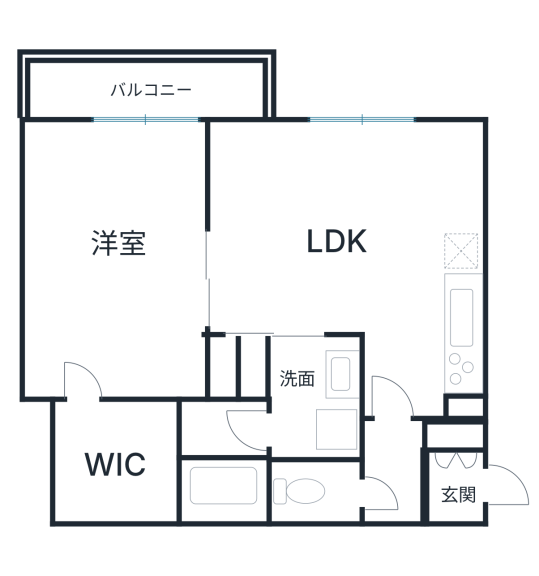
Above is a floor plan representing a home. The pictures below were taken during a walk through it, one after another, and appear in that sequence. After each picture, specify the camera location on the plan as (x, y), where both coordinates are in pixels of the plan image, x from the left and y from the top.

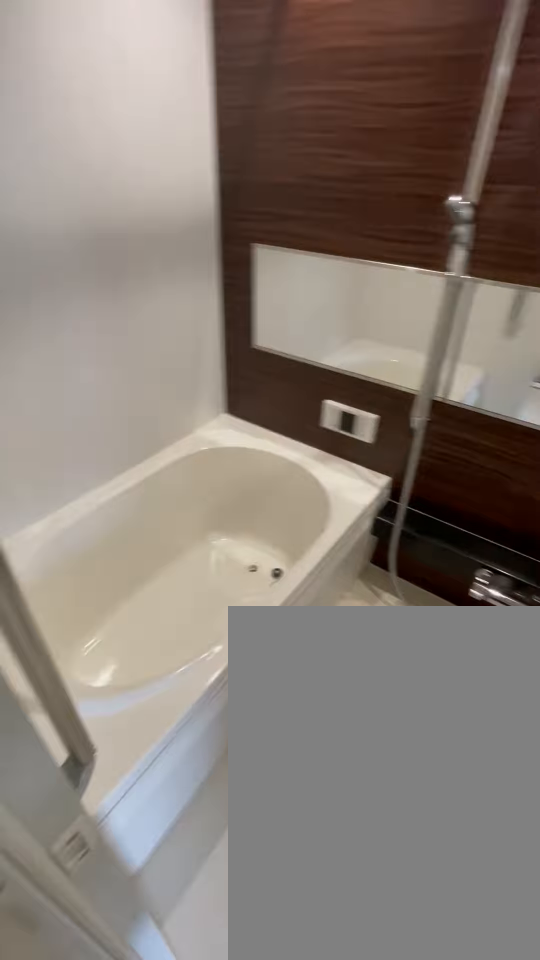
(251, 432)
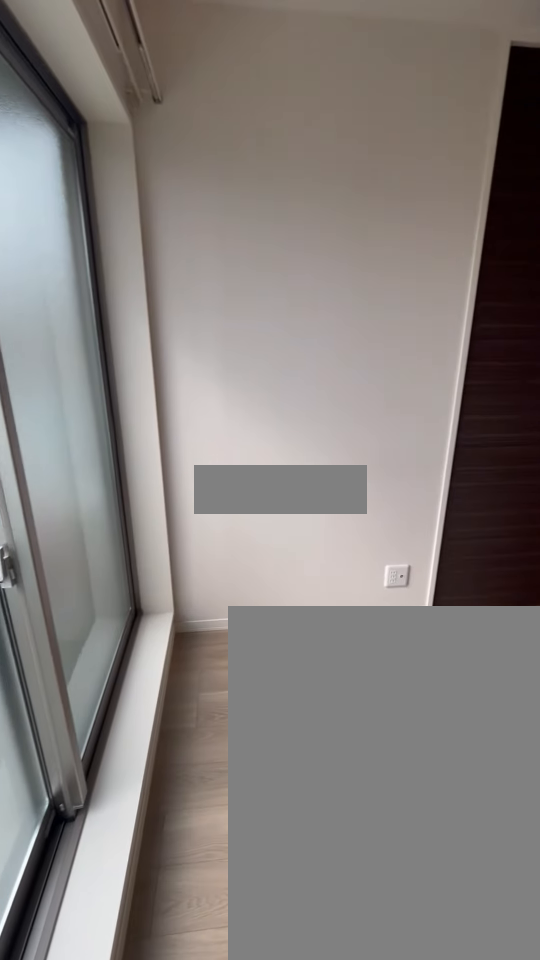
(73, 164)
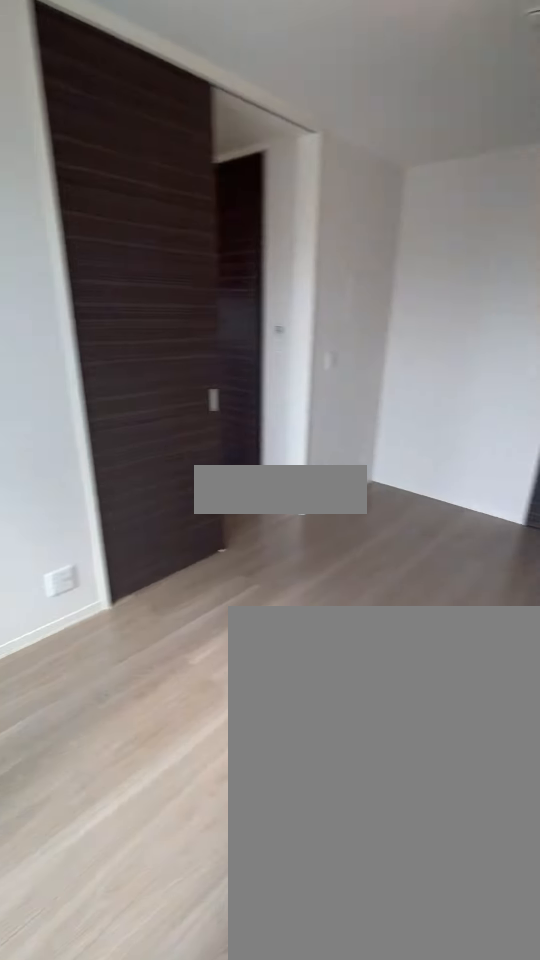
(73, 164)
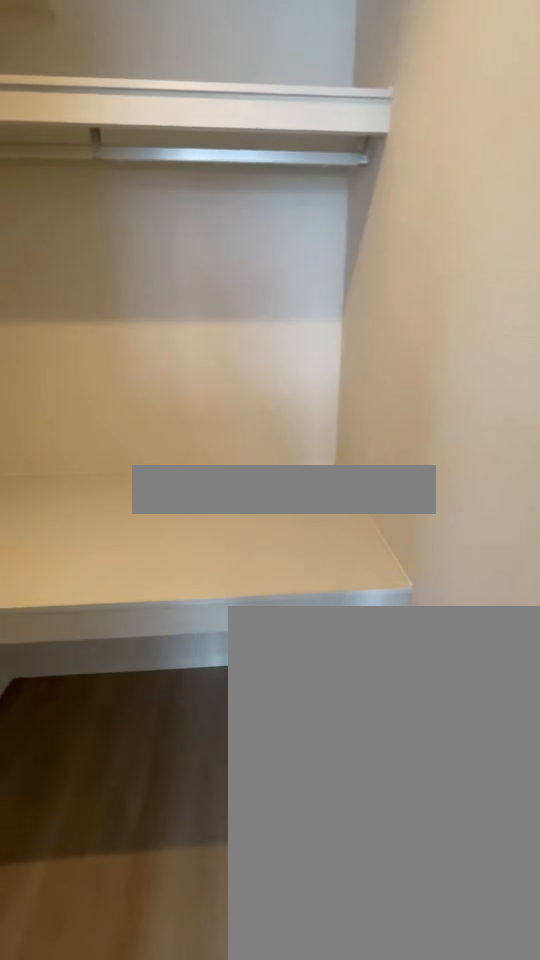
(83, 363)
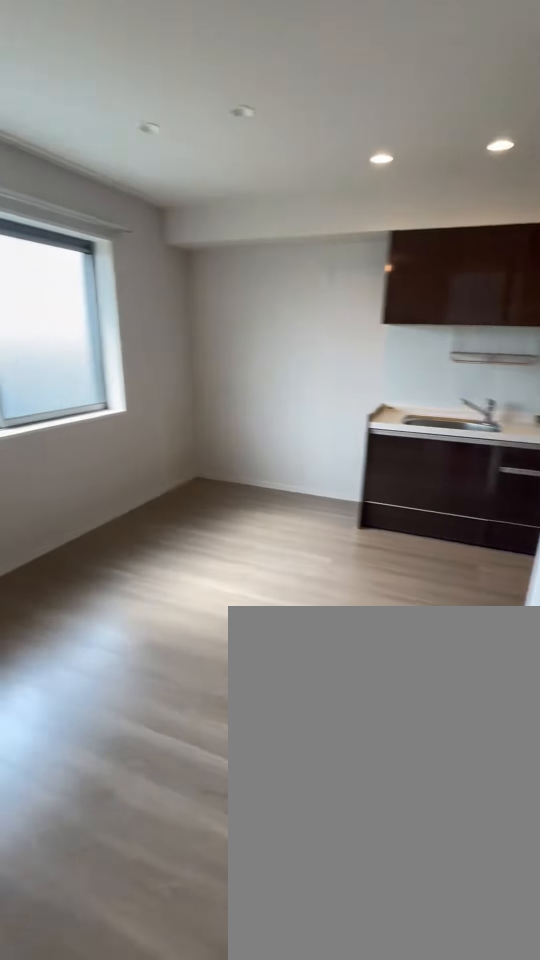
(254, 291)
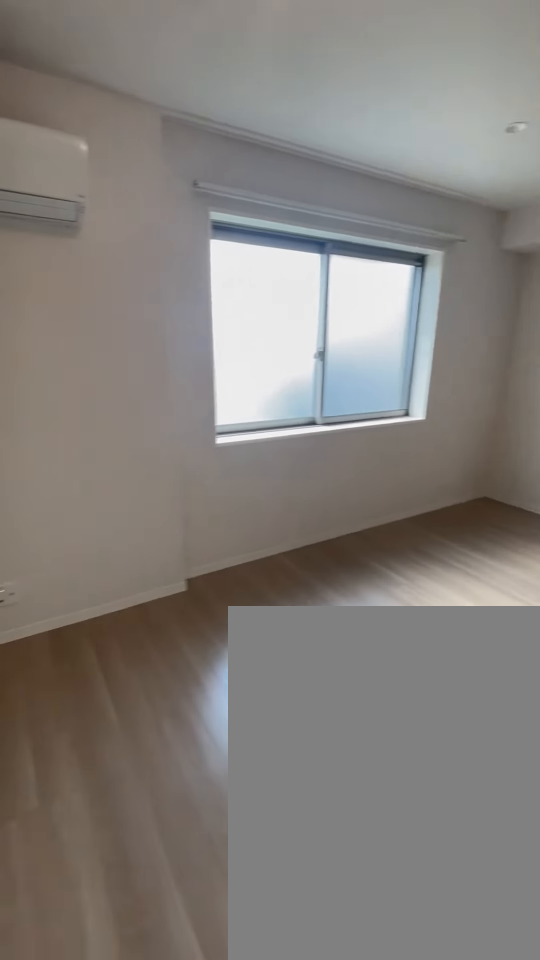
(254, 291)
